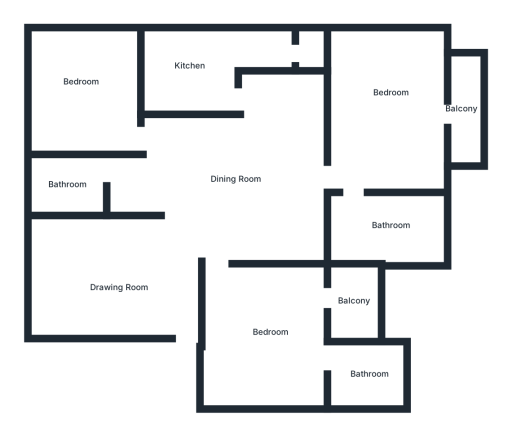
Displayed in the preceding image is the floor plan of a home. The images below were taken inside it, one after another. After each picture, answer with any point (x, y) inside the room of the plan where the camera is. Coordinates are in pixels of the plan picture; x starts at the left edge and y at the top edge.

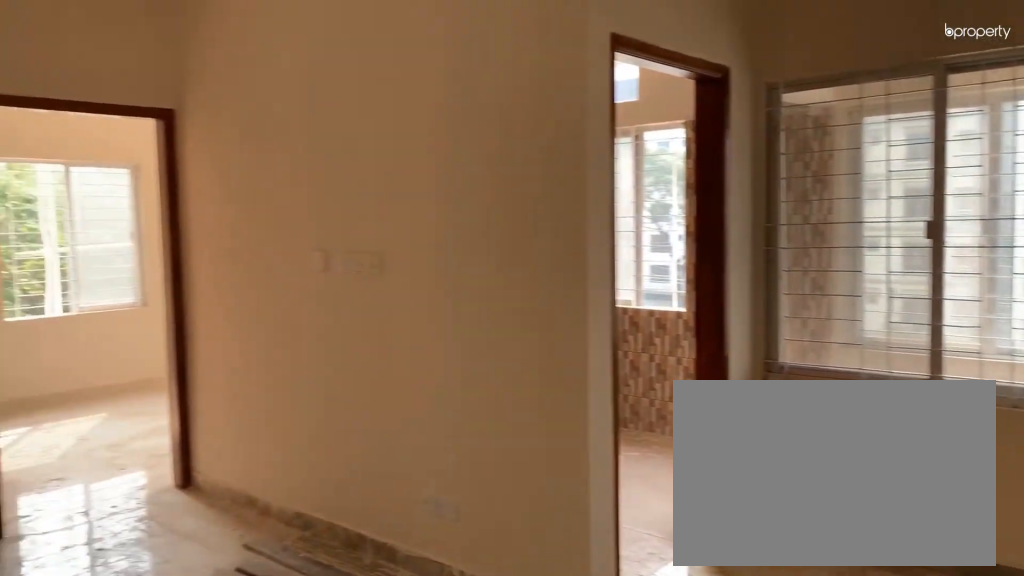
(239, 165)
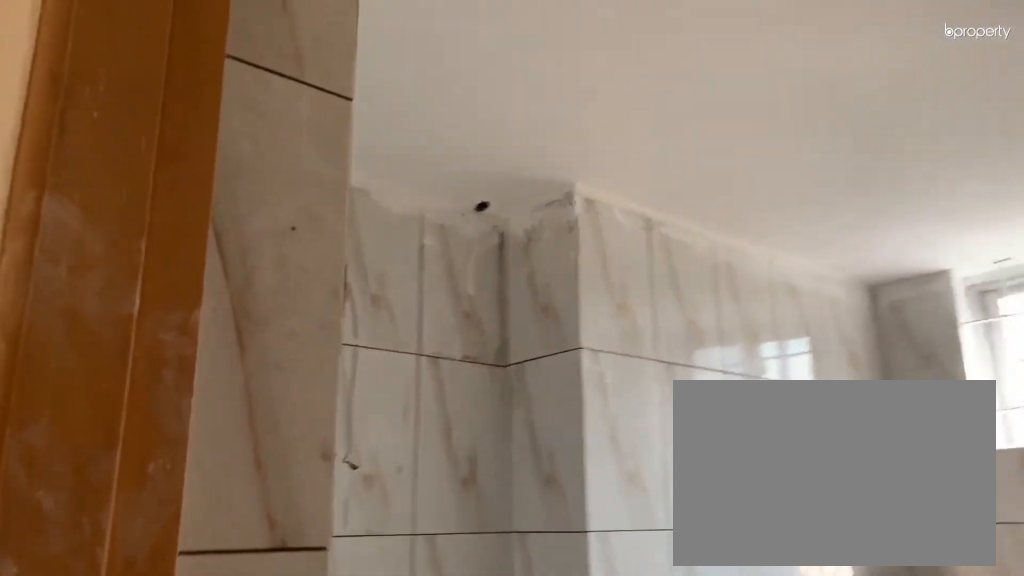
(66, 186)
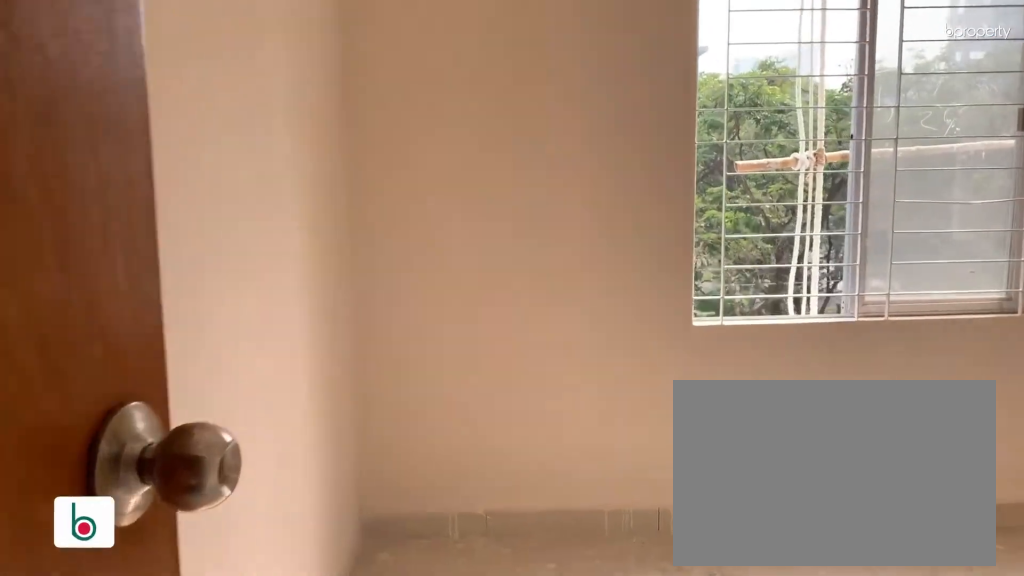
(122, 118)
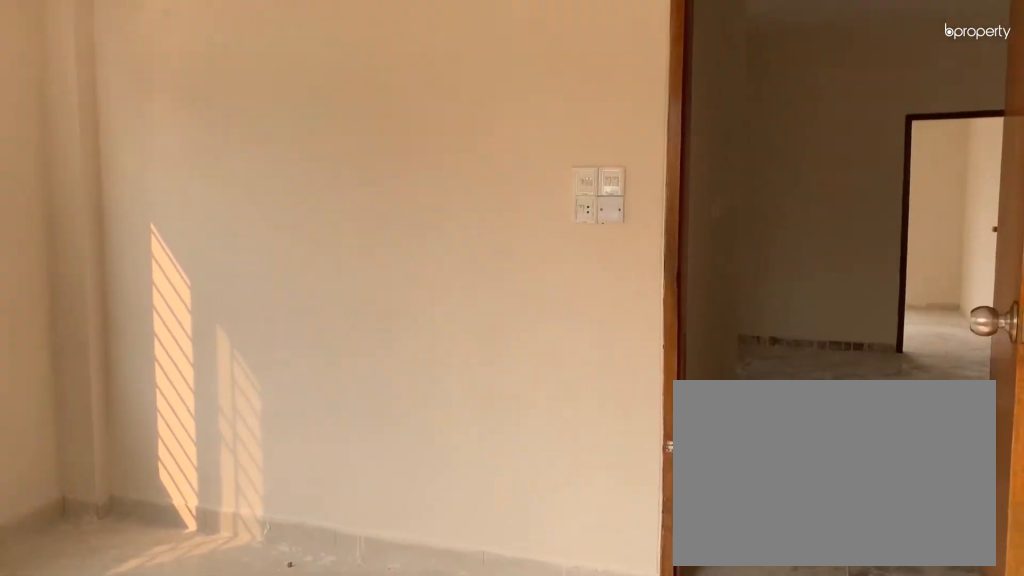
(90, 85)
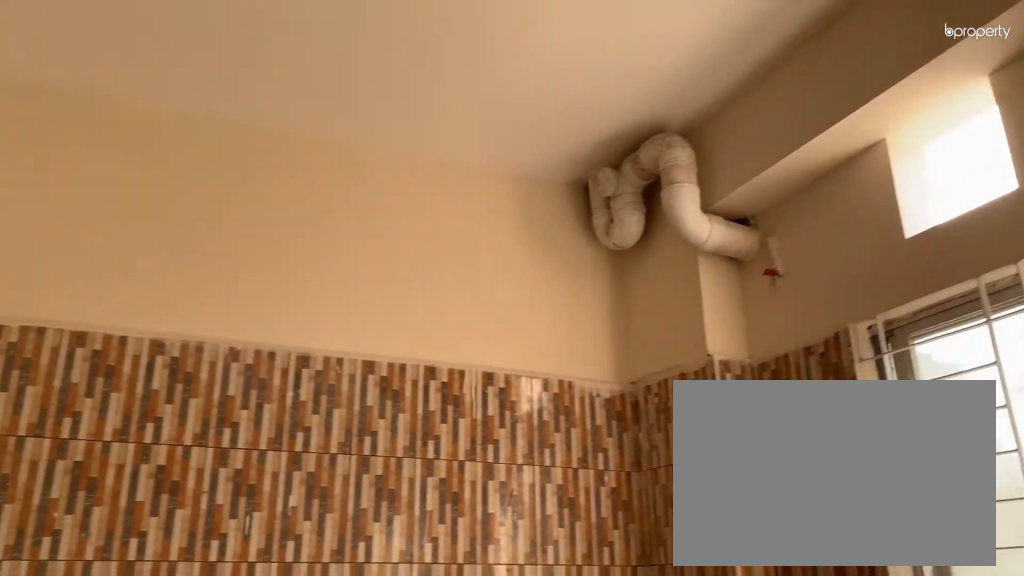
(199, 69)
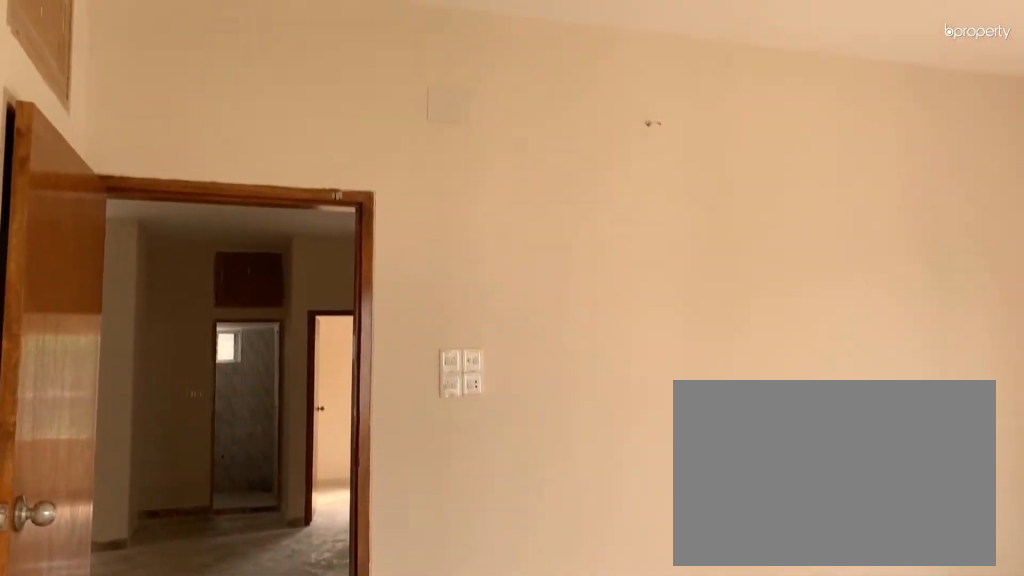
(383, 99)
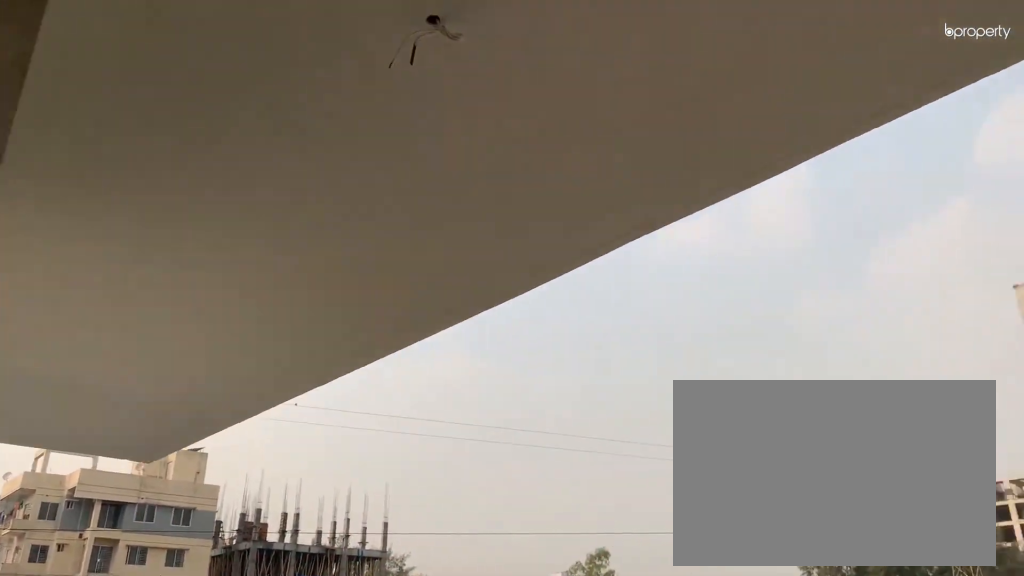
(460, 109)
